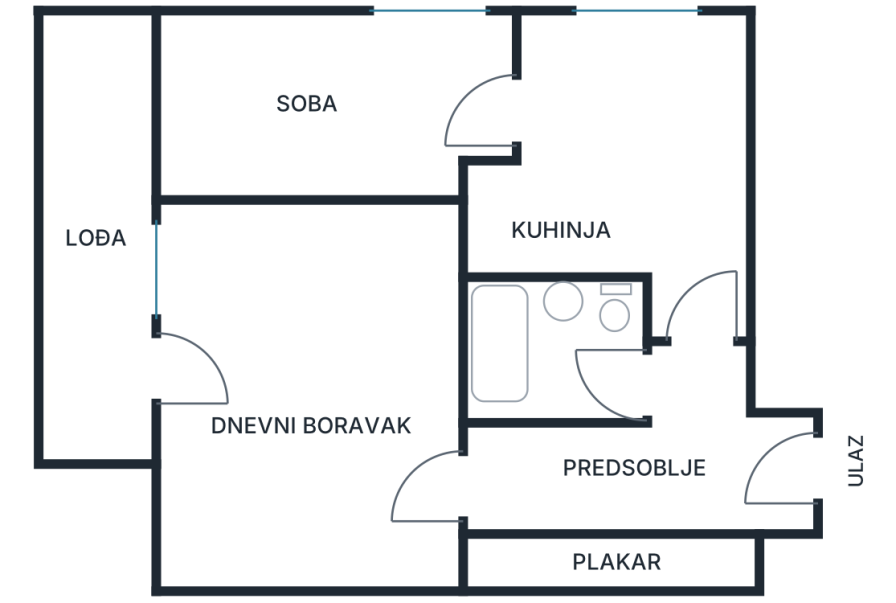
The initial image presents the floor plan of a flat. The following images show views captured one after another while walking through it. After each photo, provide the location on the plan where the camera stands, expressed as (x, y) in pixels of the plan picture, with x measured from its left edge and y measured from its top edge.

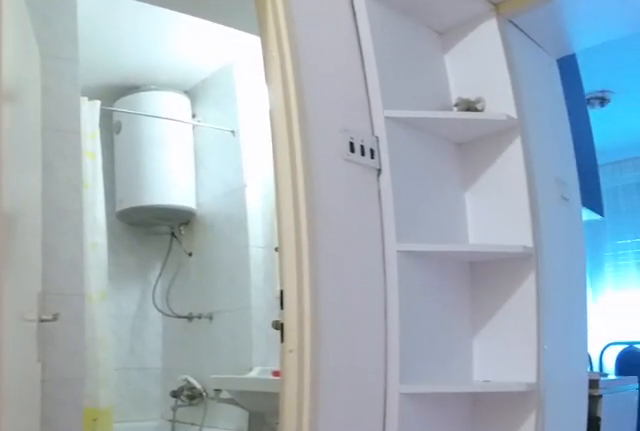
(750, 484)
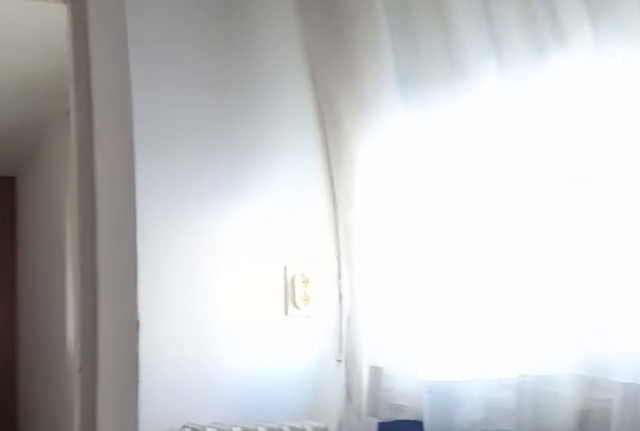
(711, 125)
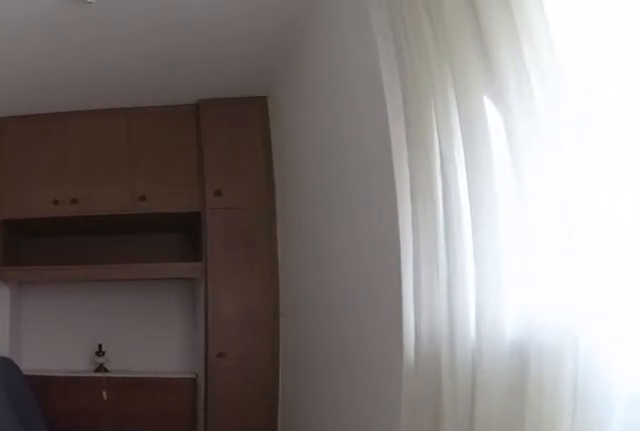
(539, 119)
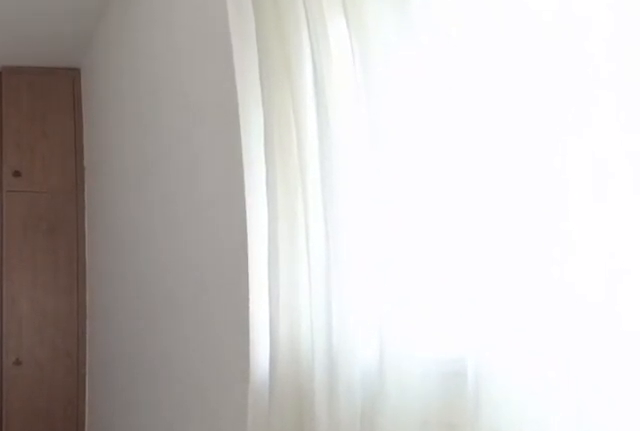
(537, 120)
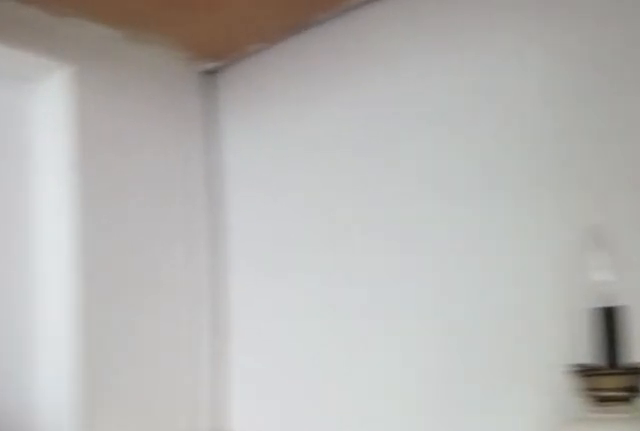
(225, 102)
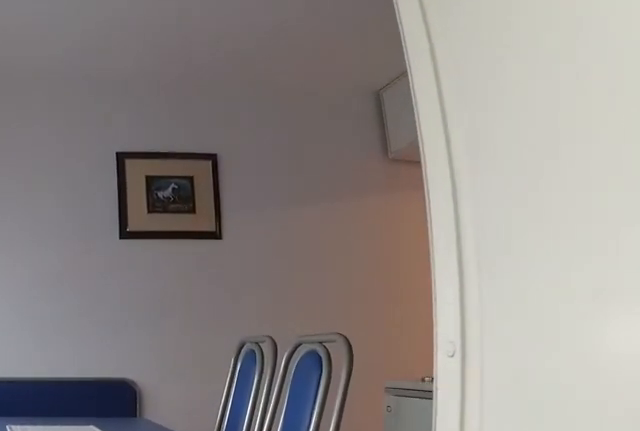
(426, 122)
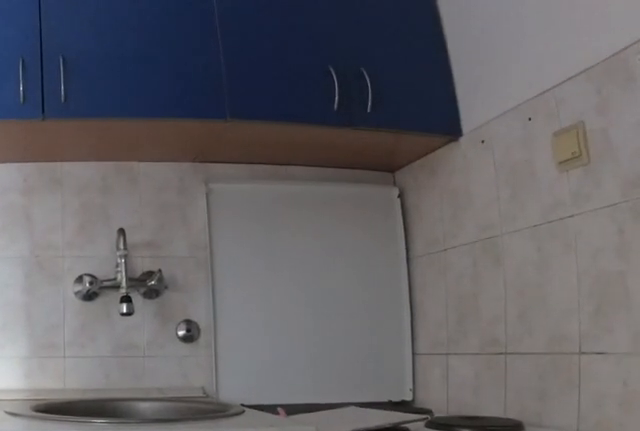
(546, 102)
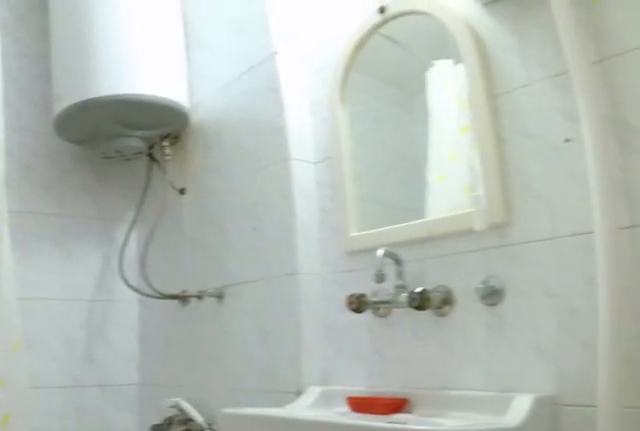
(666, 376)
